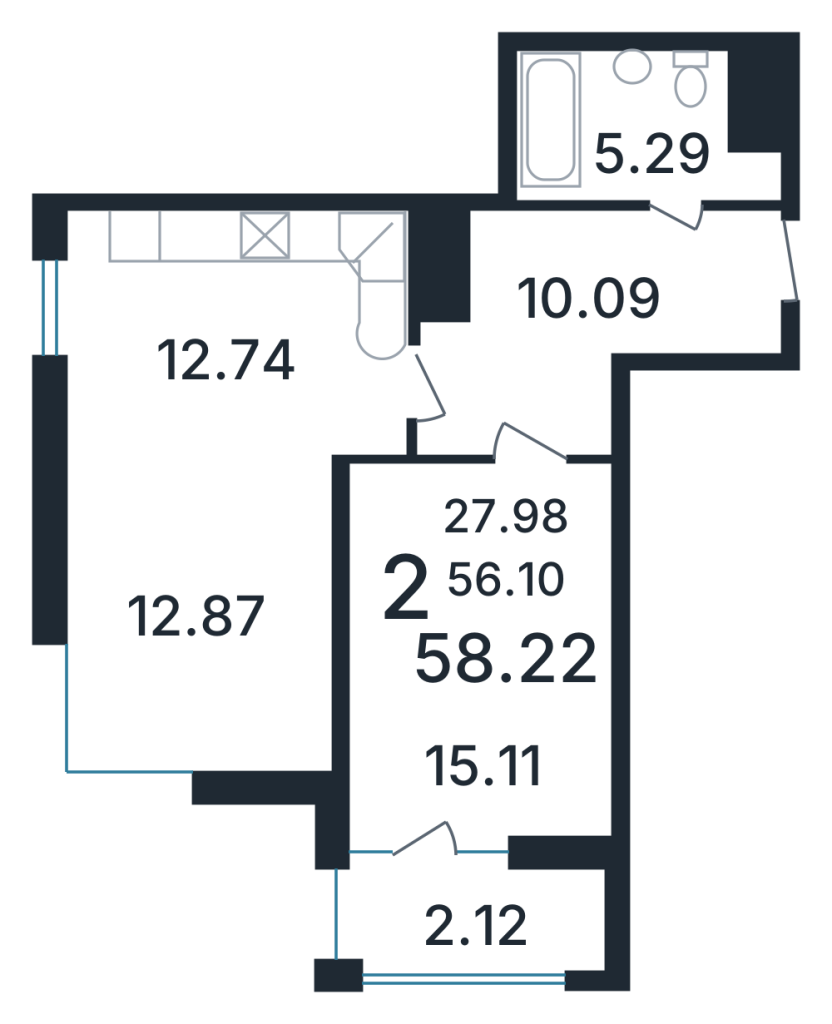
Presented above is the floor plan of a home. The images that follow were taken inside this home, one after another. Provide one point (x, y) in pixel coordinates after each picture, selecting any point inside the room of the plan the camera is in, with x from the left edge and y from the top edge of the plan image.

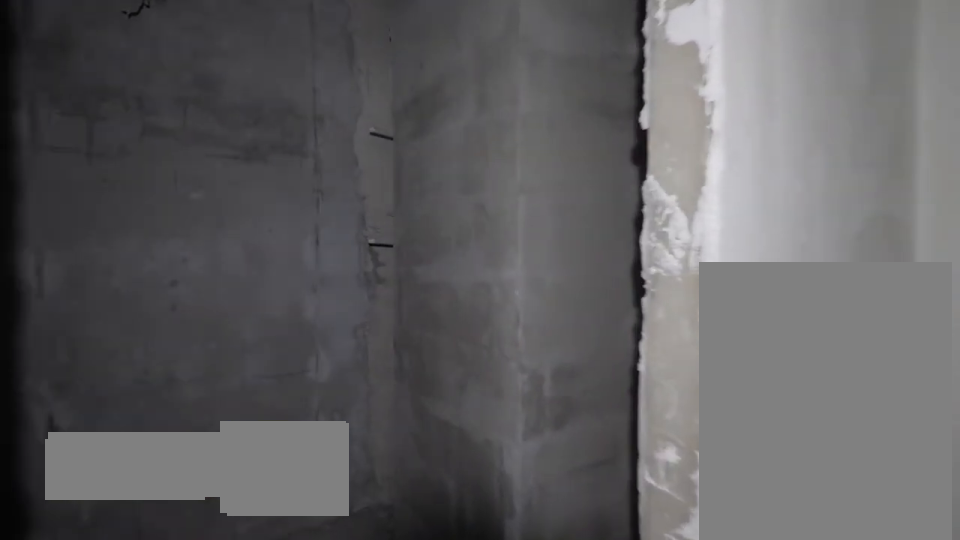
(631, 129)
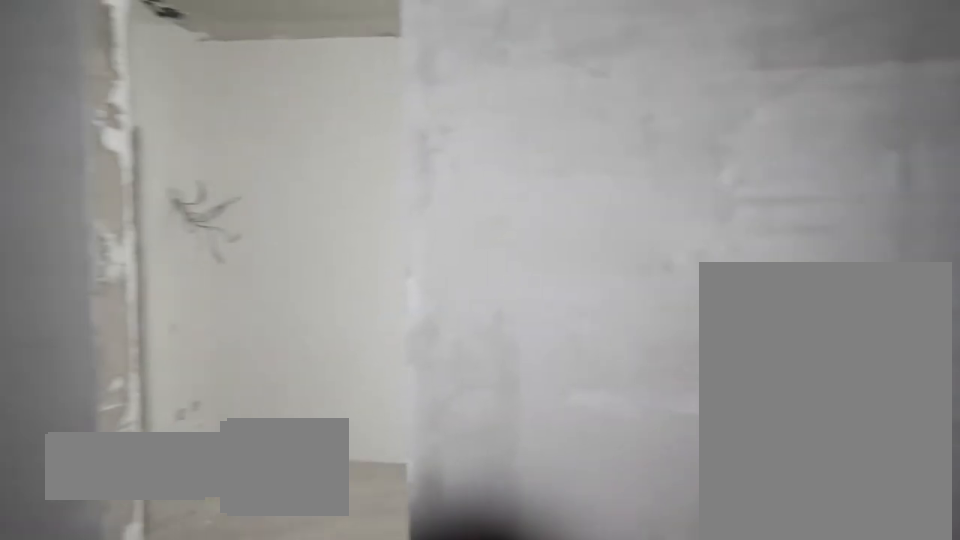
(631, 129)
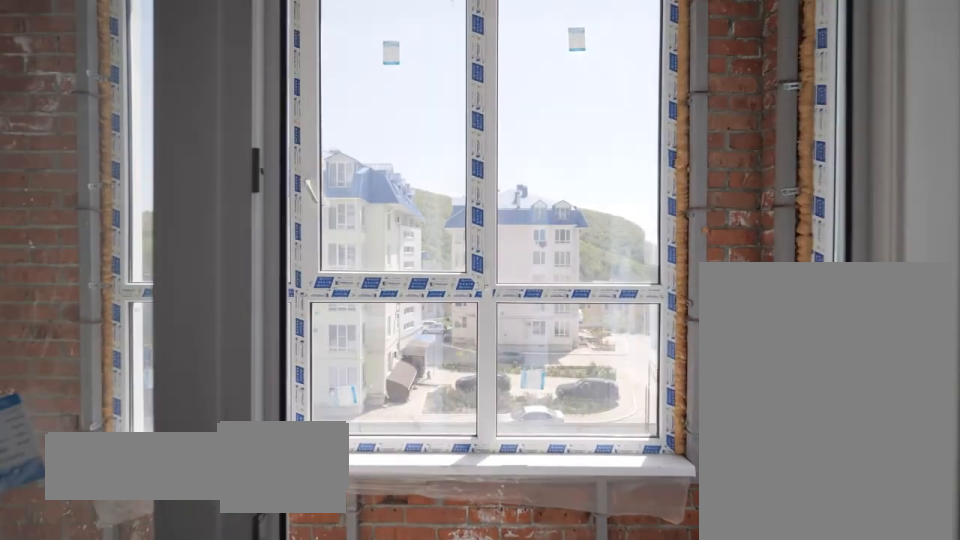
(474, 921)
